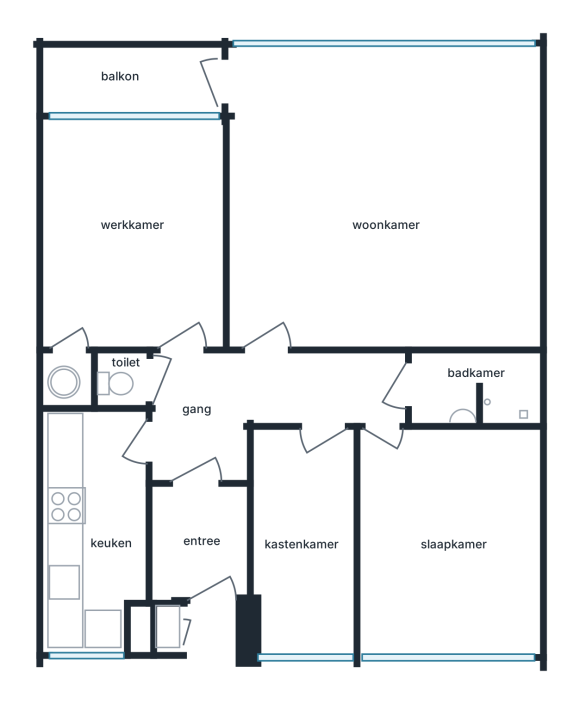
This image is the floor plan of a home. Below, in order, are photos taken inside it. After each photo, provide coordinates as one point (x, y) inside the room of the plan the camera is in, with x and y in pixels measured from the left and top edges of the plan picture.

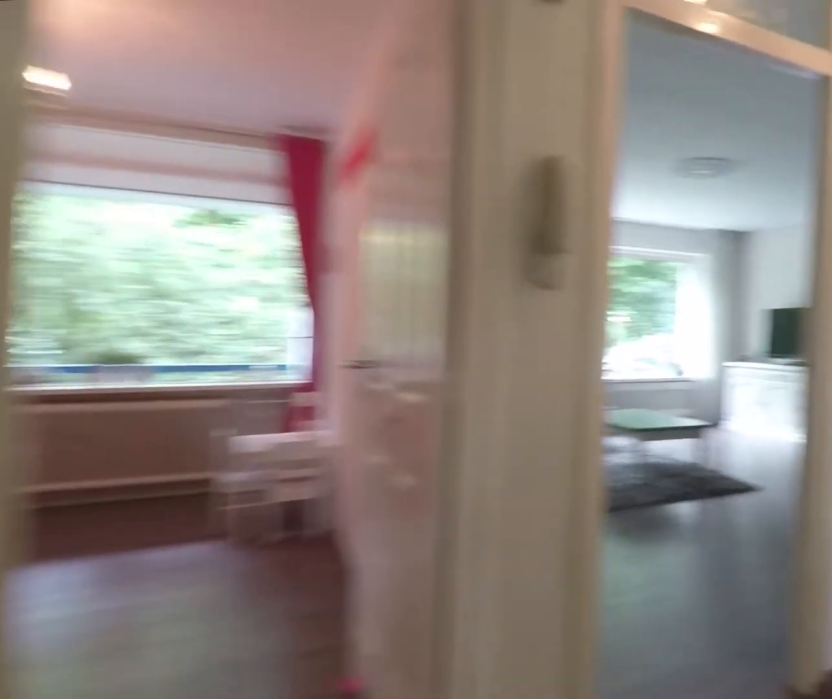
(261, 402)
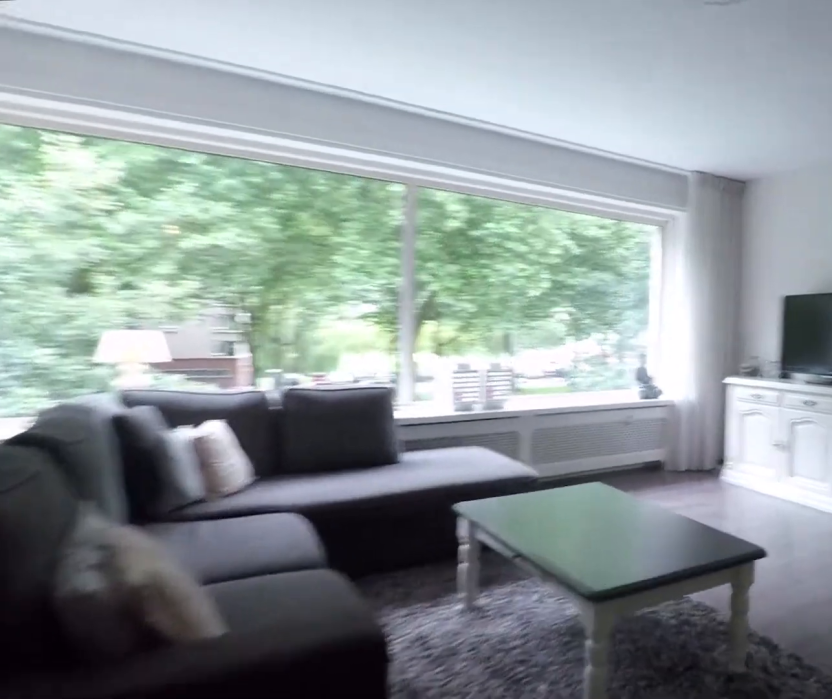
(383, 199)
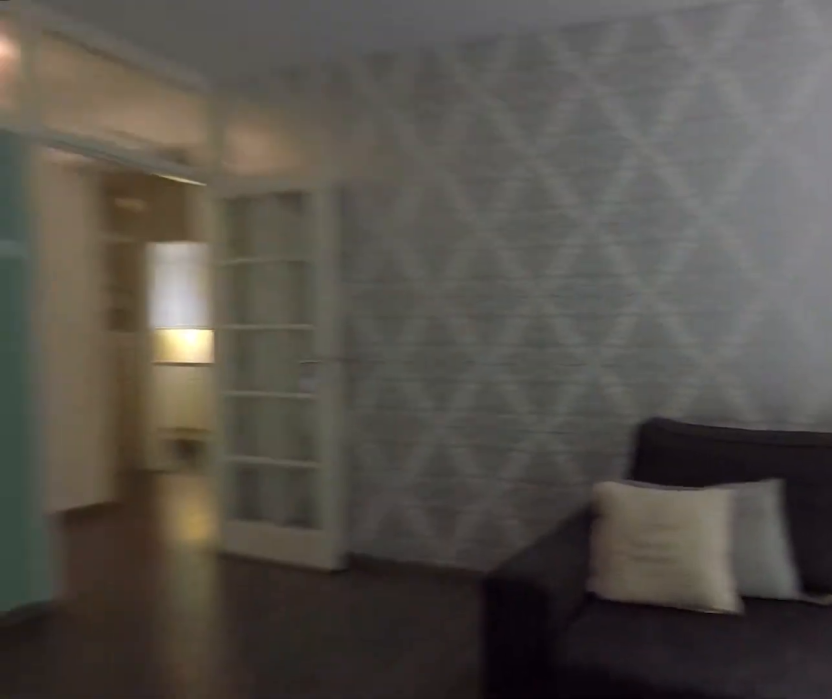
(383, 199)
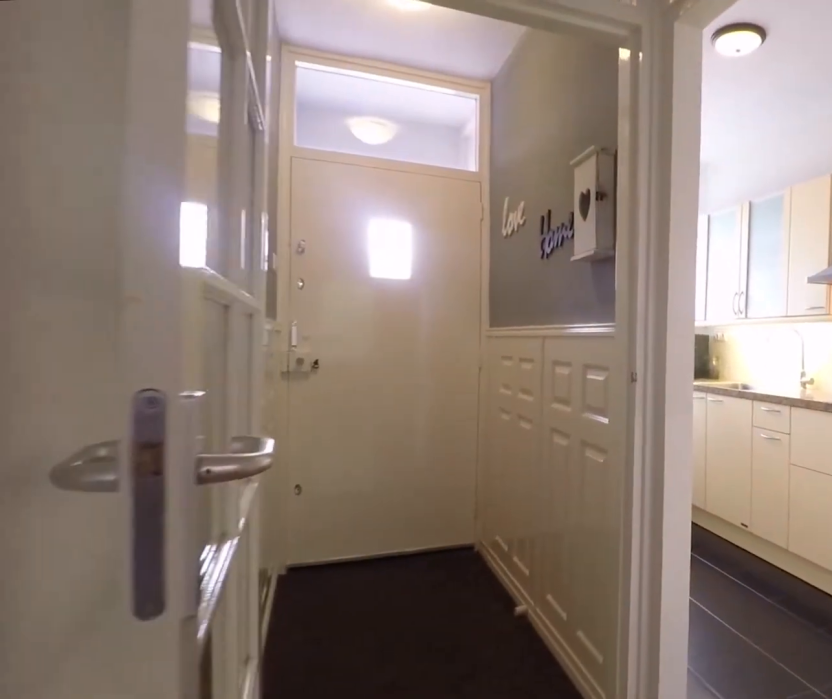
(261, 402)
